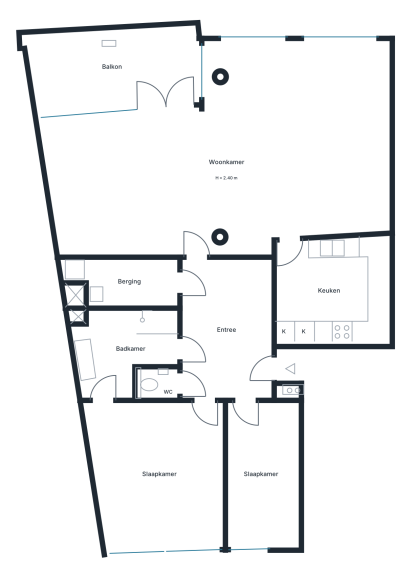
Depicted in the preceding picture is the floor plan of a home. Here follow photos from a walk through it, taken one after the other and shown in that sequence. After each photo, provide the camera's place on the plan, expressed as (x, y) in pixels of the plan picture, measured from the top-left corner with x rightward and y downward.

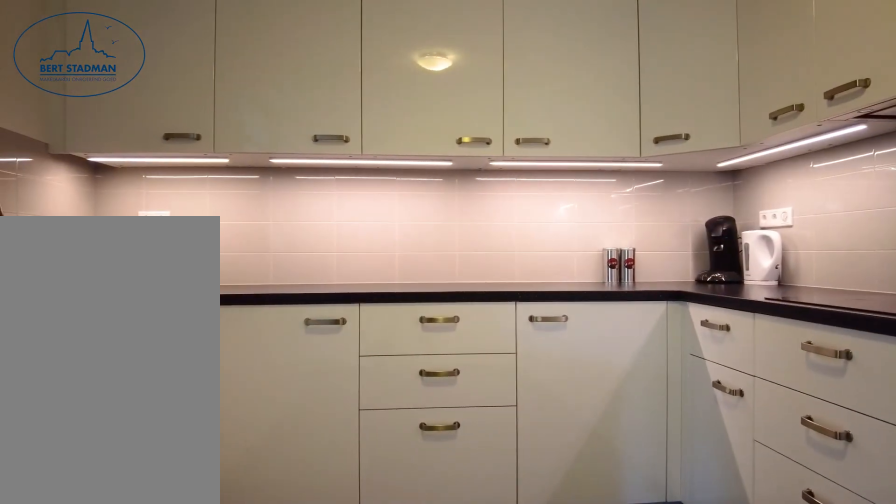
(320, 298)
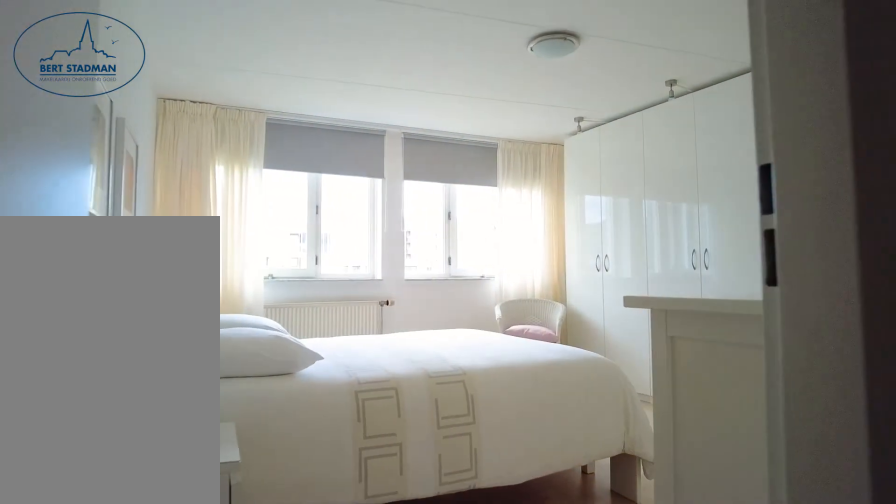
(198, 414)
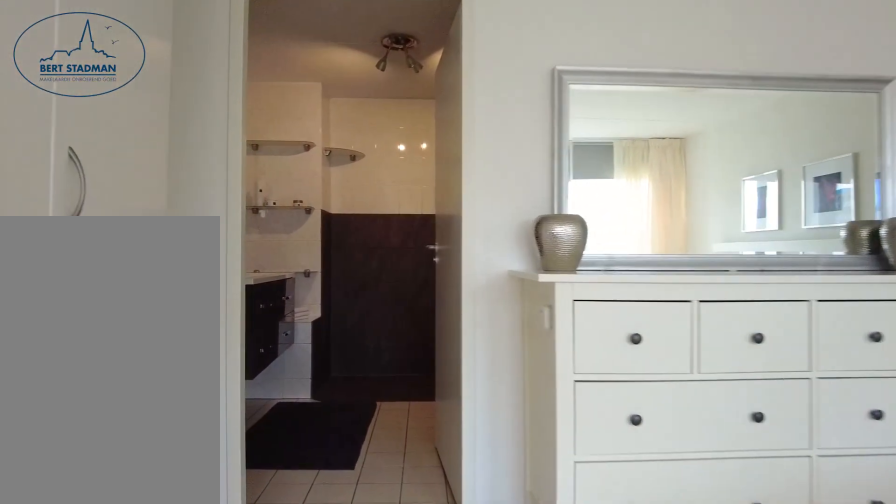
(130, 463)
